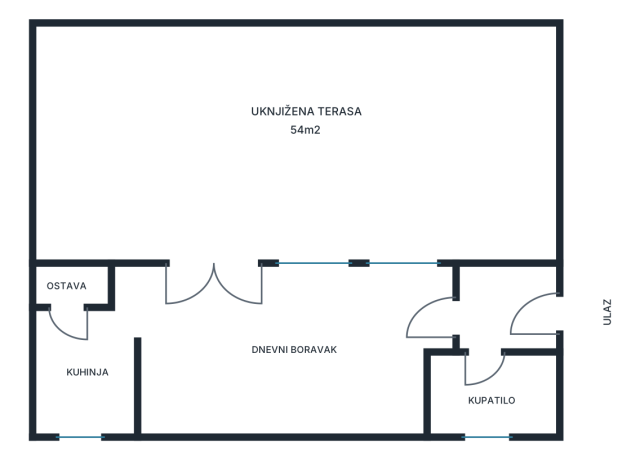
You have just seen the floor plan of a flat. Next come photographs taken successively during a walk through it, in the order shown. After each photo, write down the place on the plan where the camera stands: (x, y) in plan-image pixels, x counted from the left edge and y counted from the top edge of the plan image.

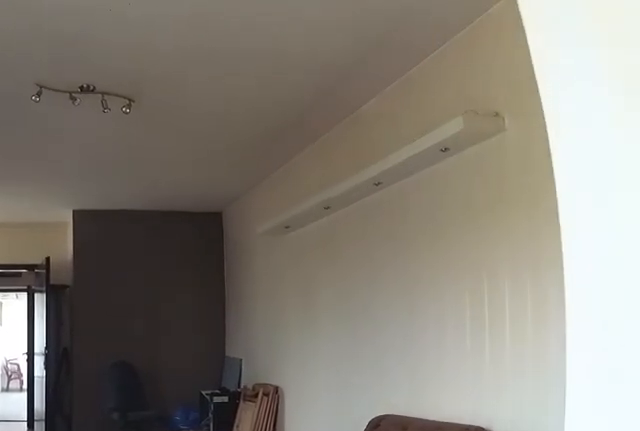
(129, 314)
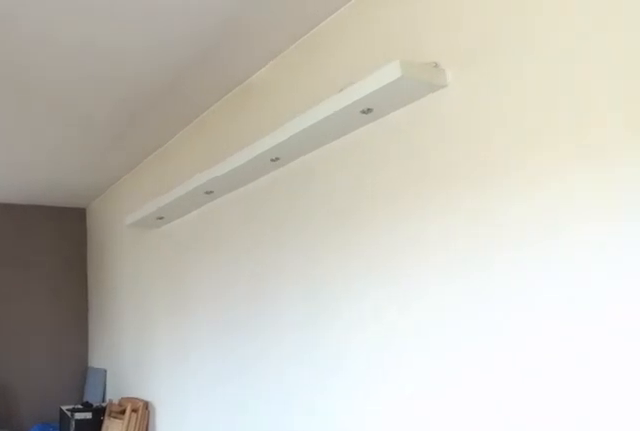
(177, 314)
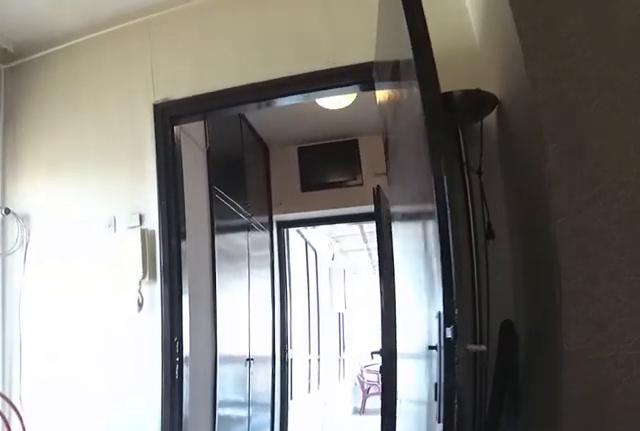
(321, 337)
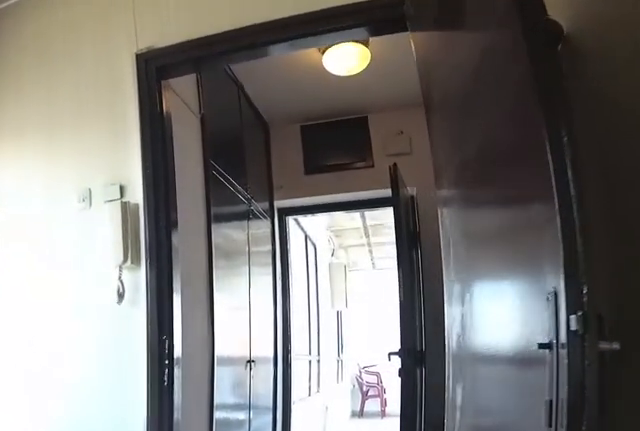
(340, 333)
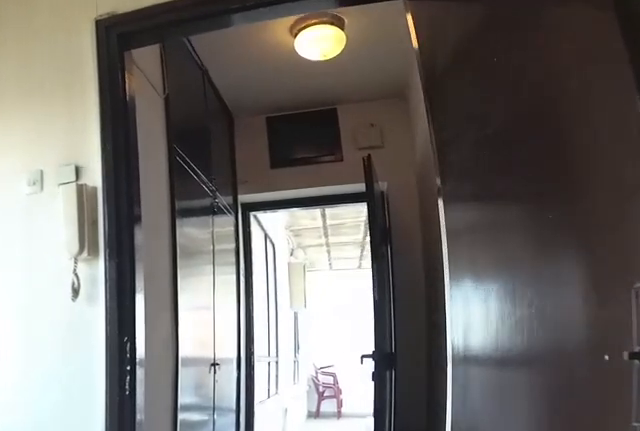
(349, 332)
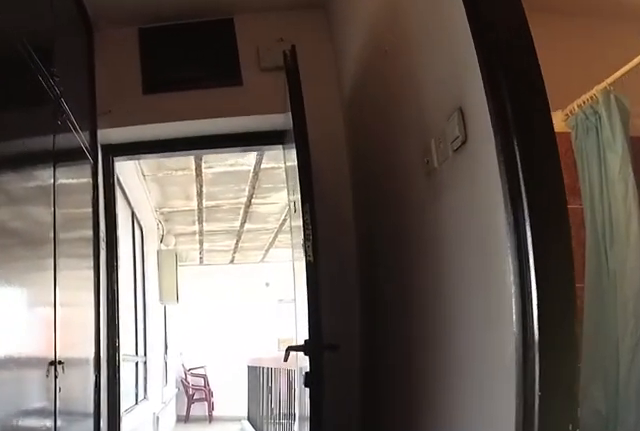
(404, 323)
